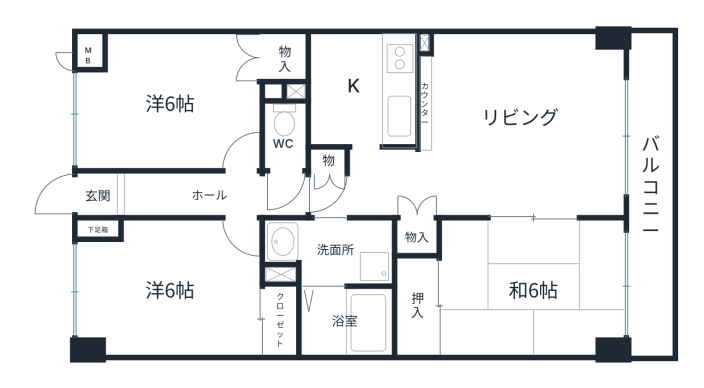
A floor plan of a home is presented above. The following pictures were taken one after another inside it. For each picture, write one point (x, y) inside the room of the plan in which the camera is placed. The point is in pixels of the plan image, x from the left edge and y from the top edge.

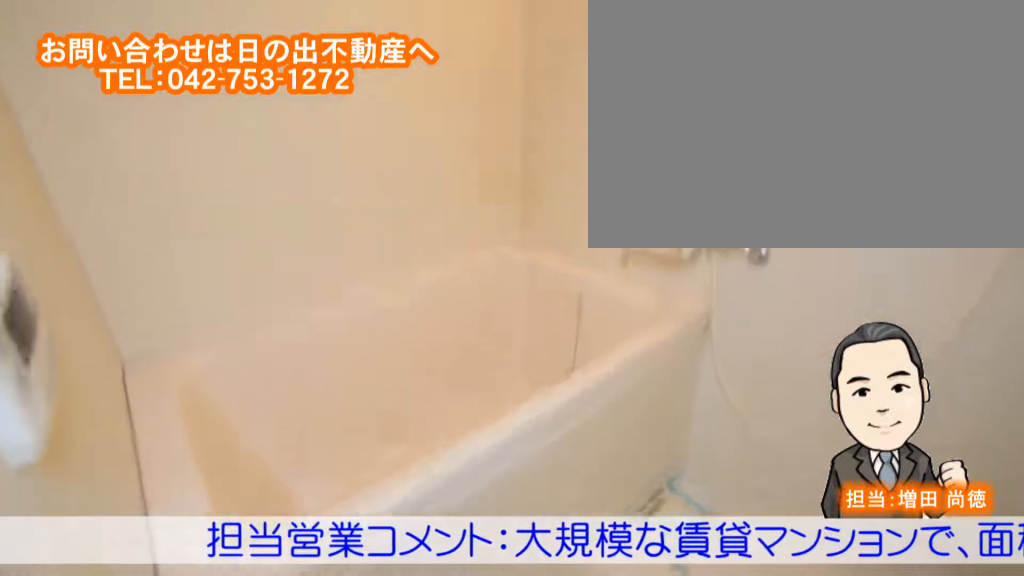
(346, 322)
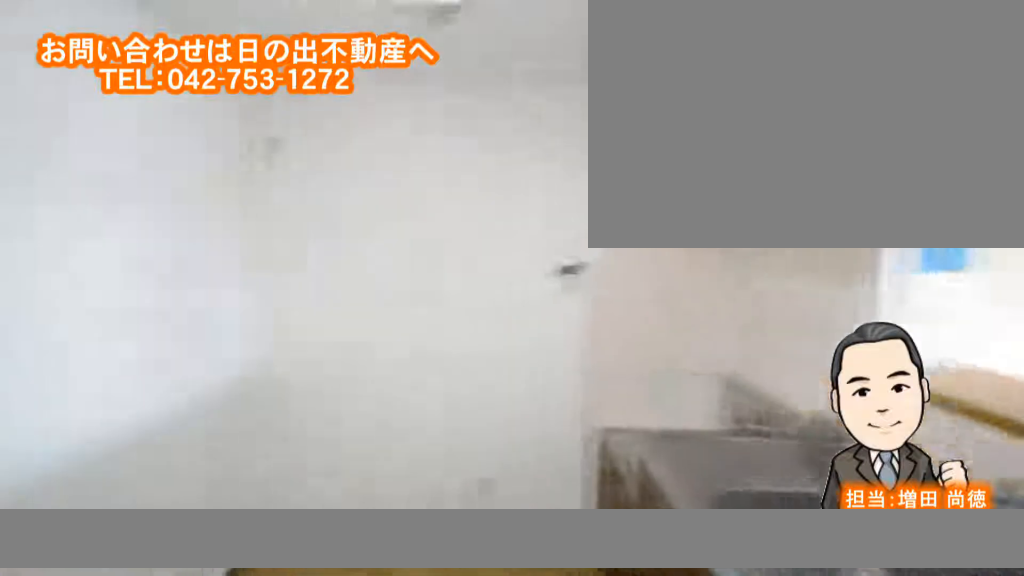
(350, 91)
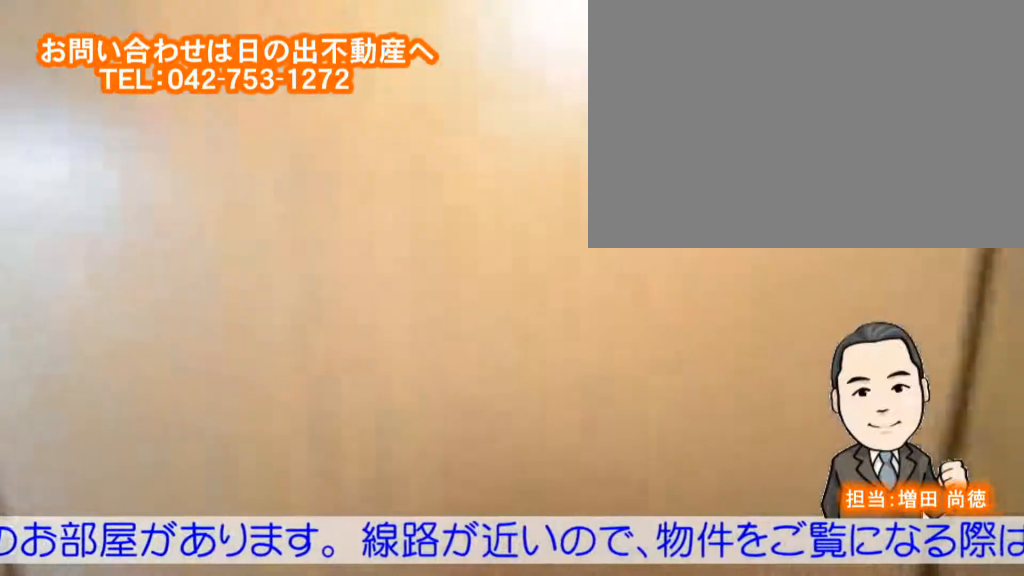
(514, 149)
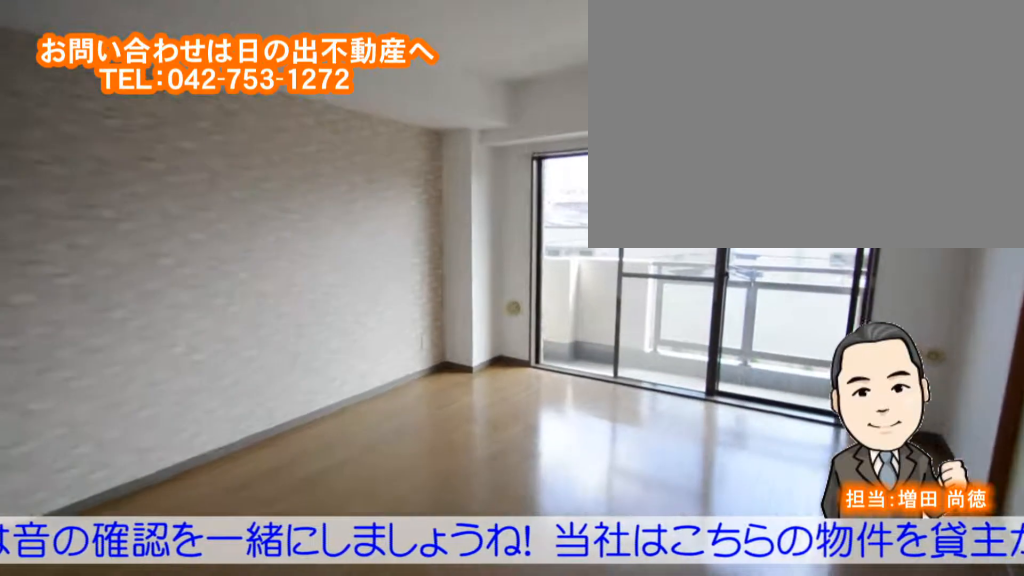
(514, 149)
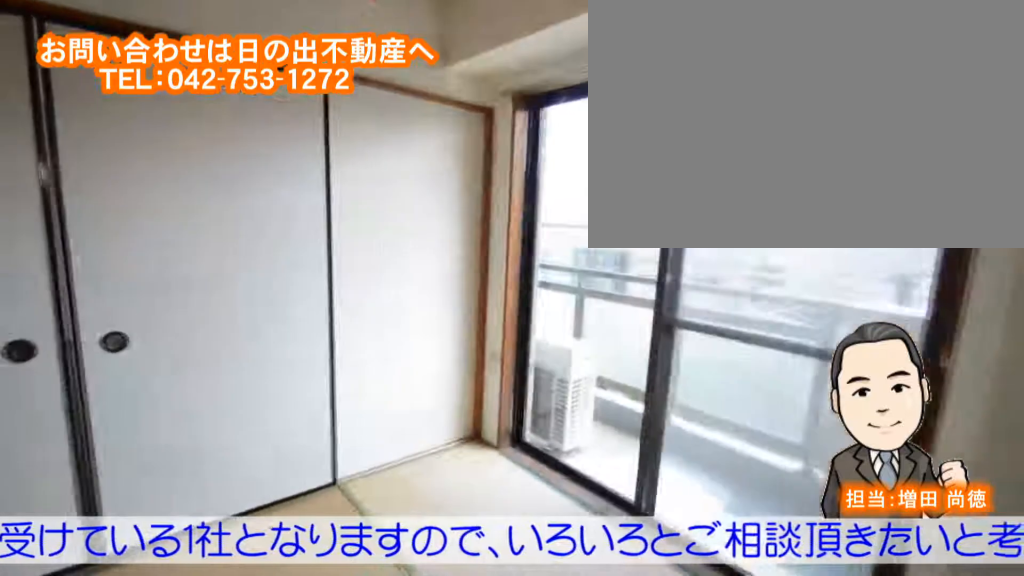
(486, 280)
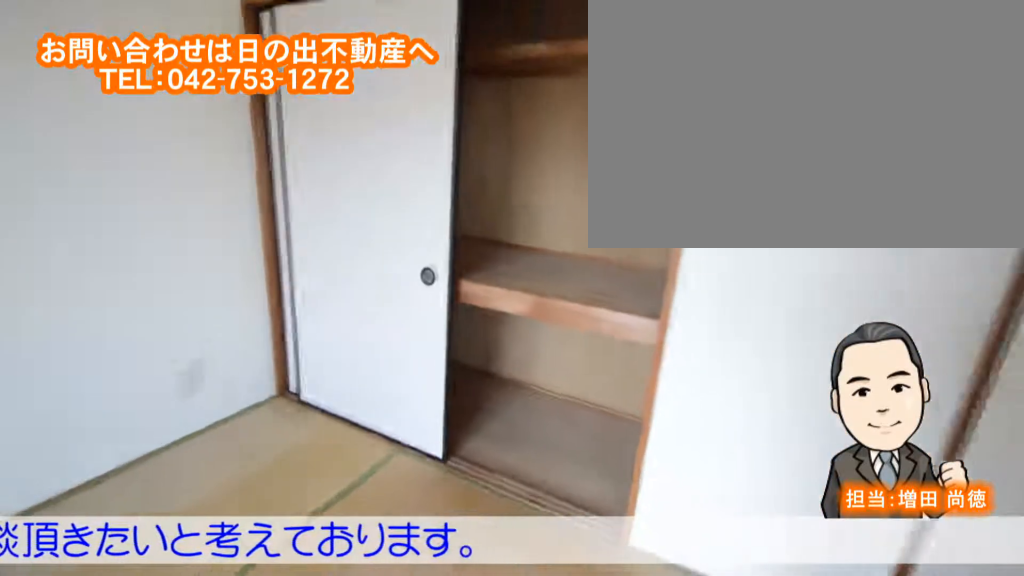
(485, 280)
